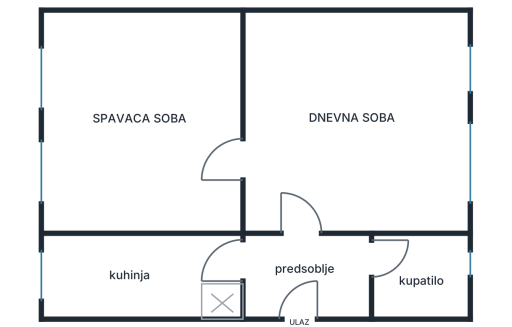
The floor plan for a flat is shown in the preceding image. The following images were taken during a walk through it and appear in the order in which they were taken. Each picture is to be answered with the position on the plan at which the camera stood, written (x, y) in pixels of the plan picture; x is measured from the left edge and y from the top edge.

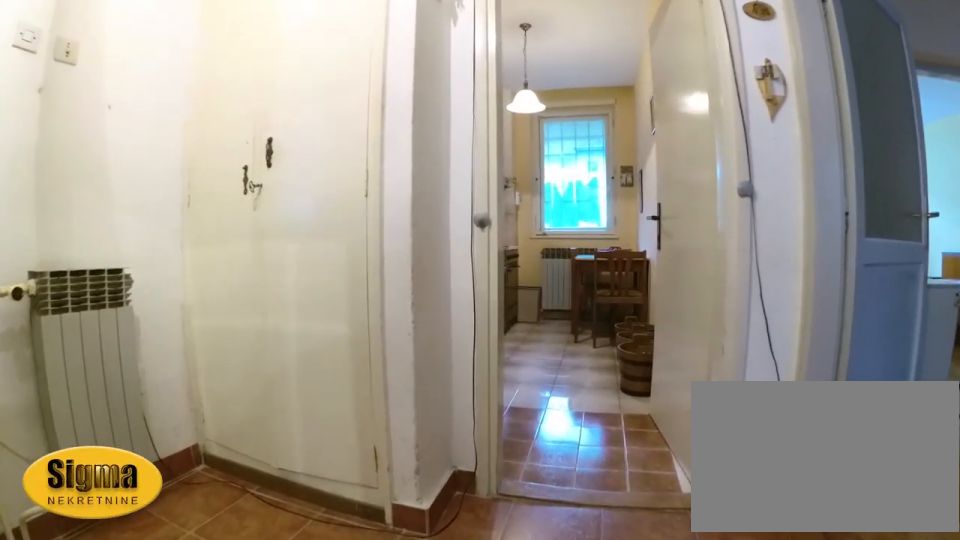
(339, 268)
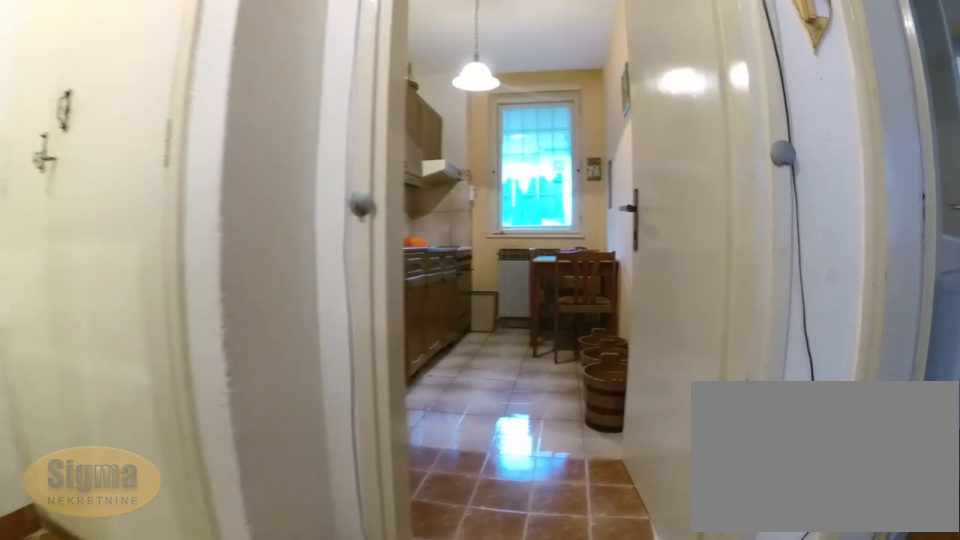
(317, 268)
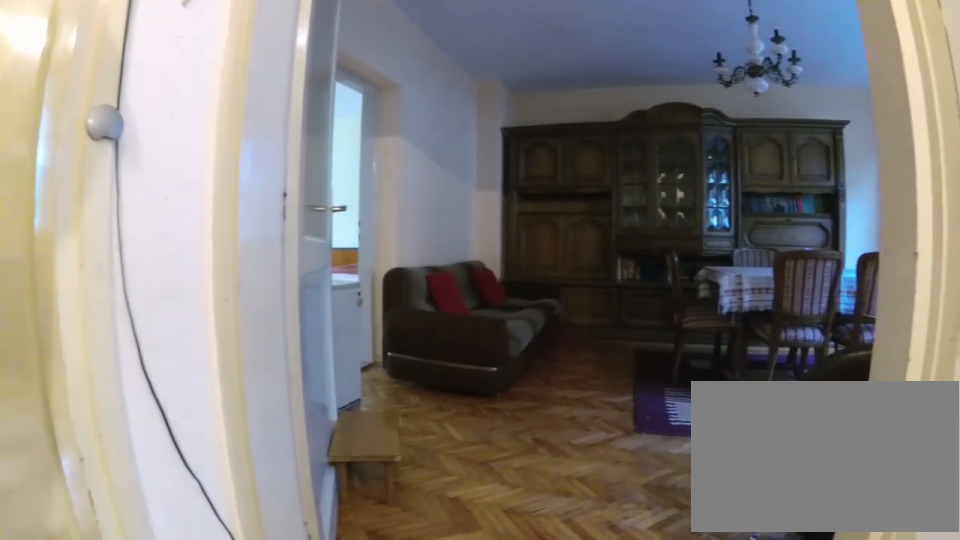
(303, 272)
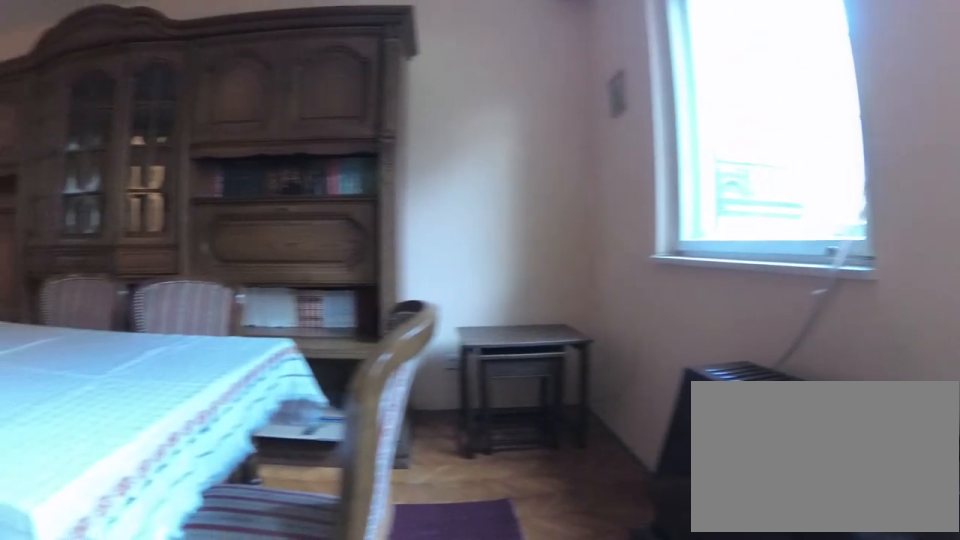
(427, 161)
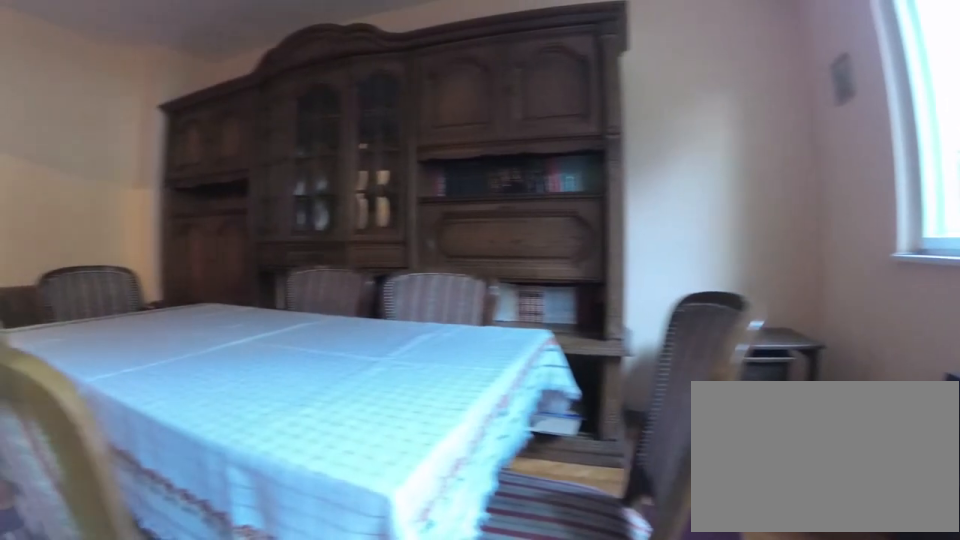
(433, 165)
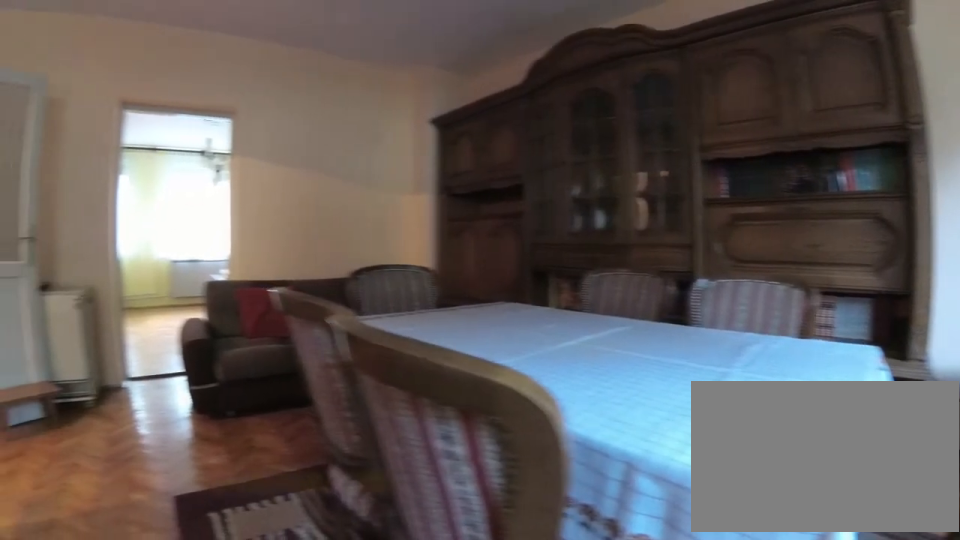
(438, 168)
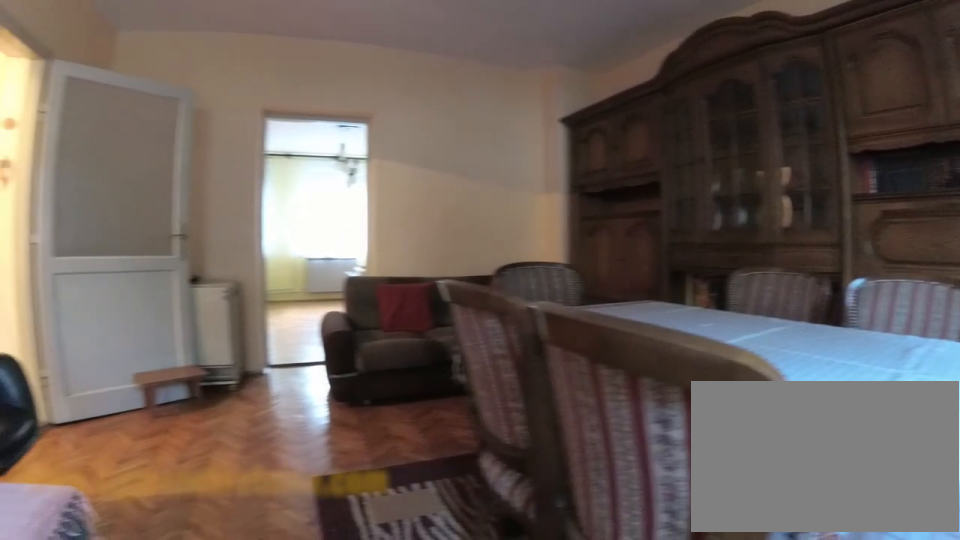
(440, 168)
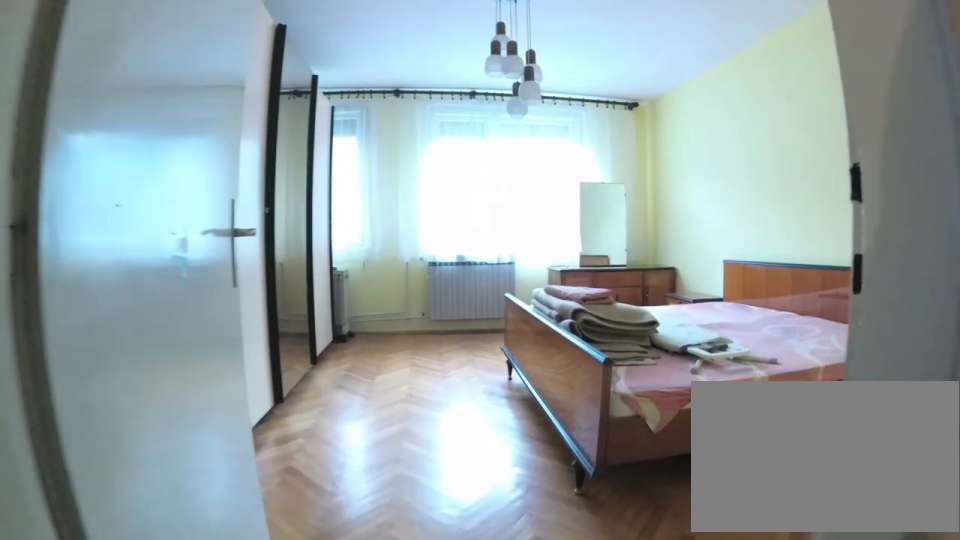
(274, 169)
